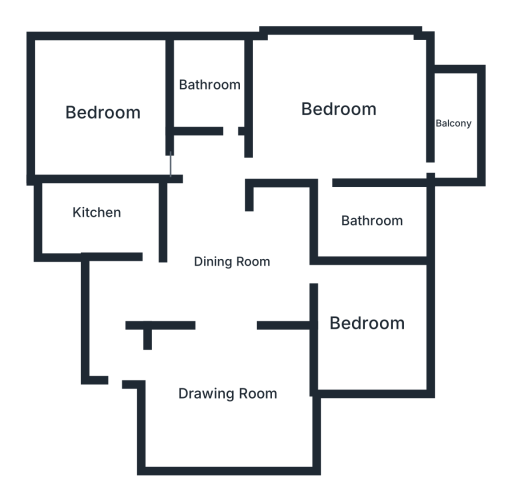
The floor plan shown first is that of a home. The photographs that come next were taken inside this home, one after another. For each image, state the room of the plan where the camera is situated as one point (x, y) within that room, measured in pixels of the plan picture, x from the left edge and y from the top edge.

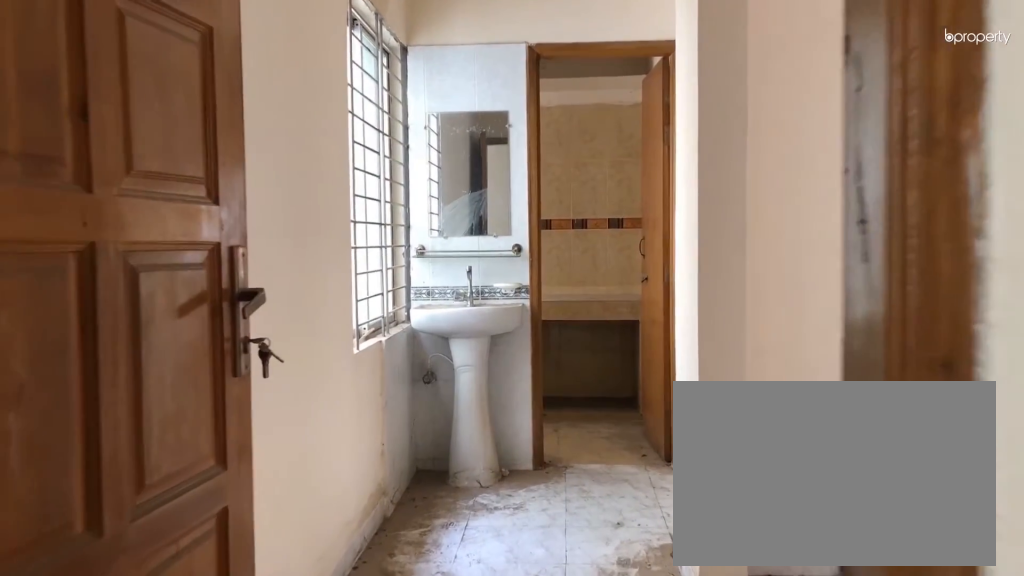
(118, 308)
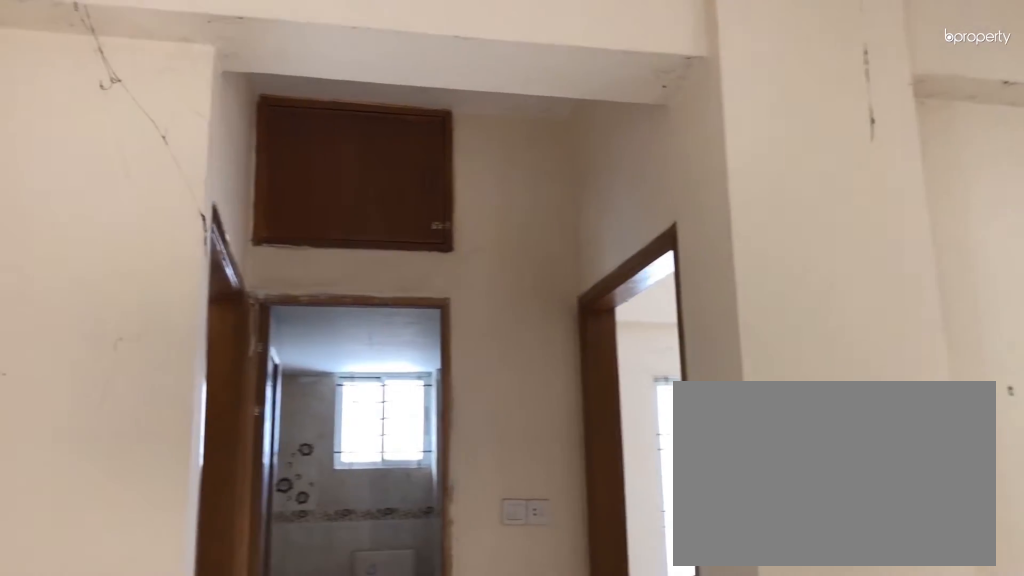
(232, 262)
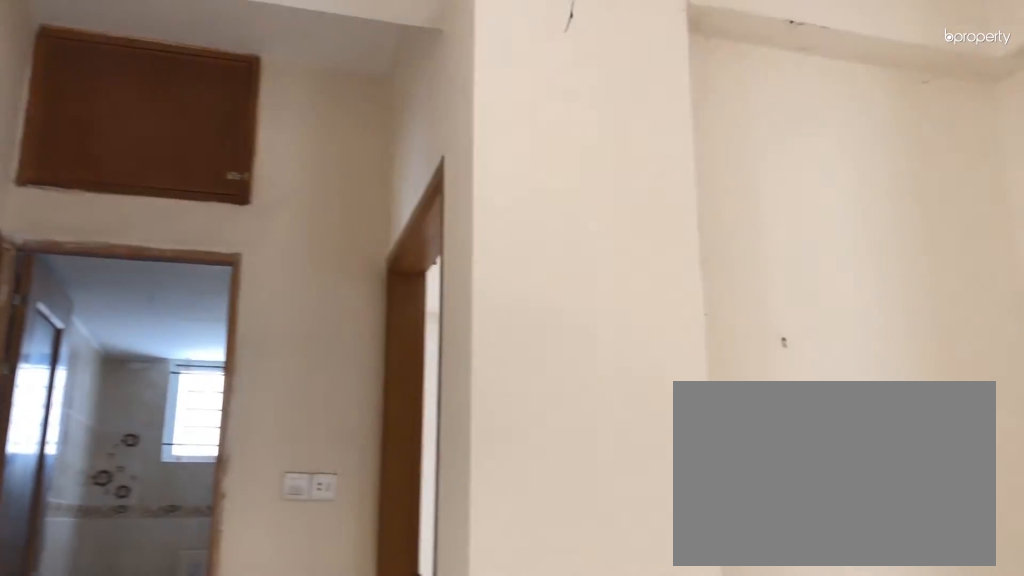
(232, 262)
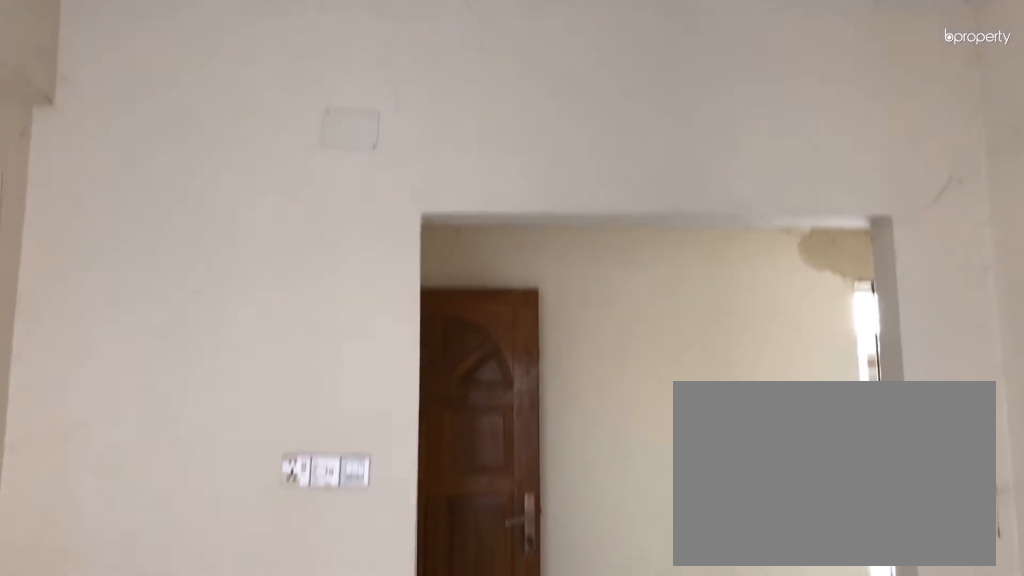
(236, 402)
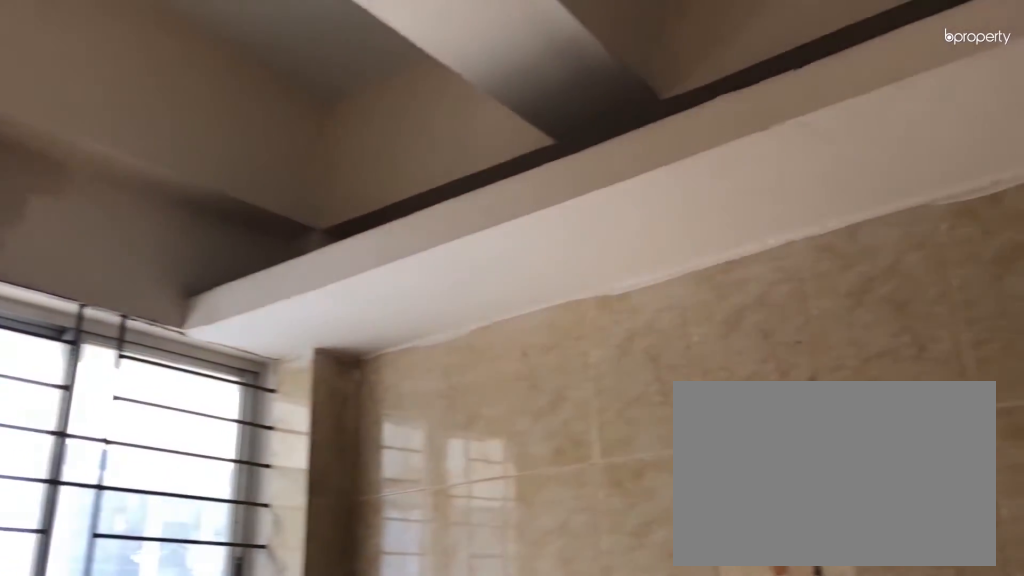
(97, 213)
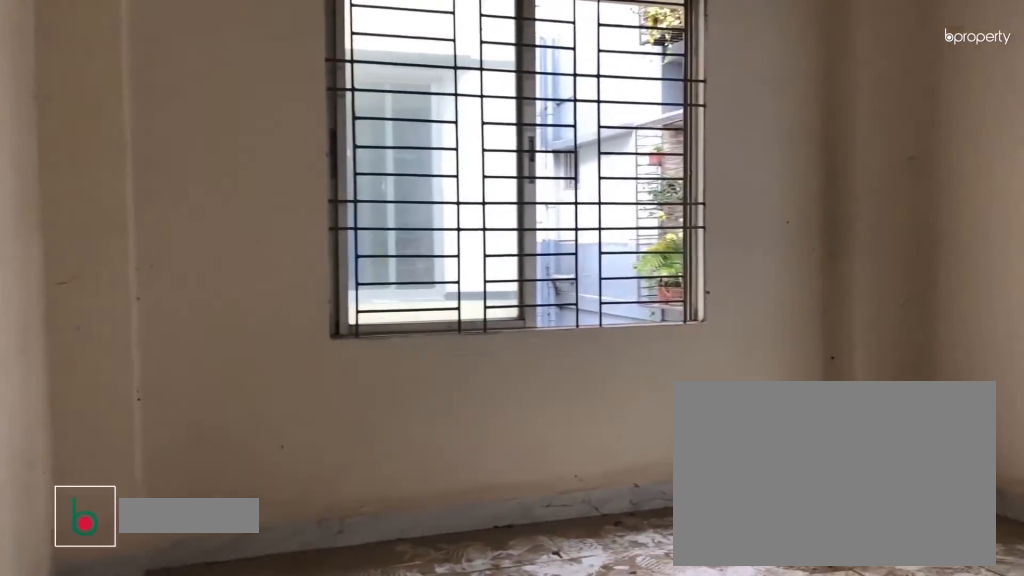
(100, 114)
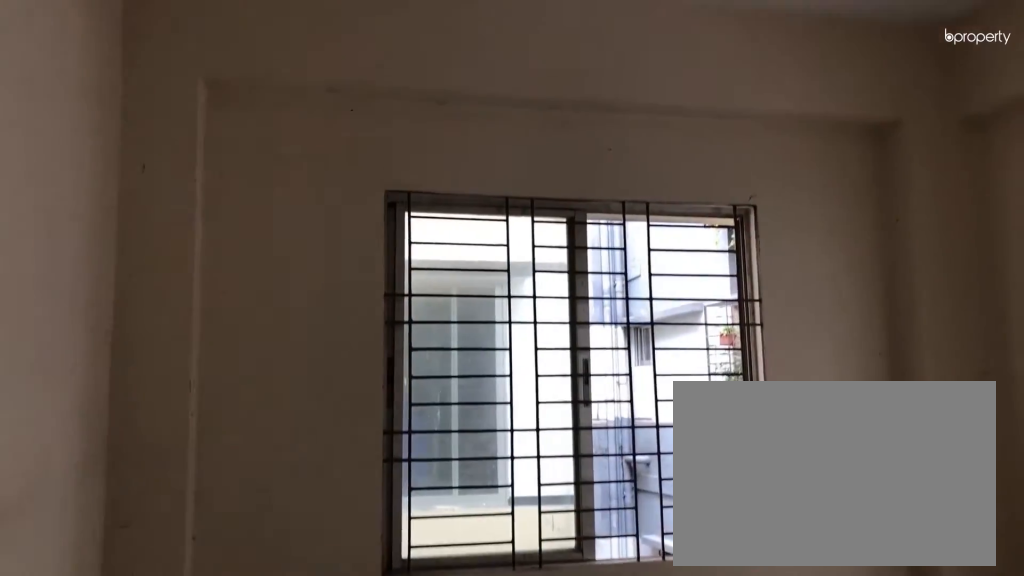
(100, 113)
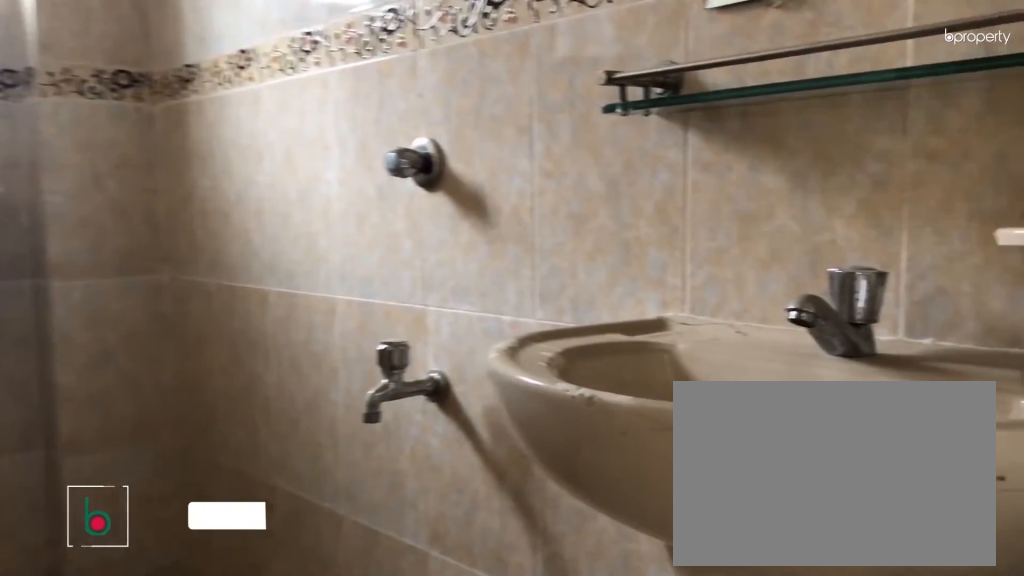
(212, 83)
